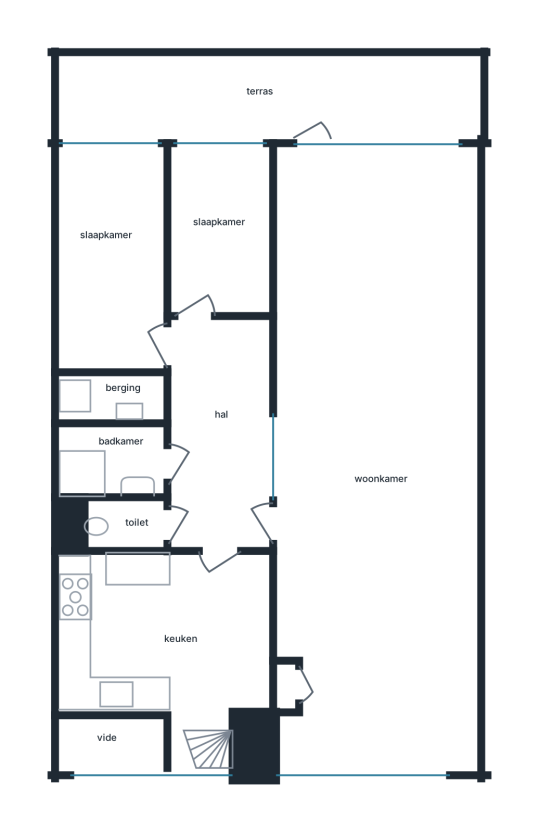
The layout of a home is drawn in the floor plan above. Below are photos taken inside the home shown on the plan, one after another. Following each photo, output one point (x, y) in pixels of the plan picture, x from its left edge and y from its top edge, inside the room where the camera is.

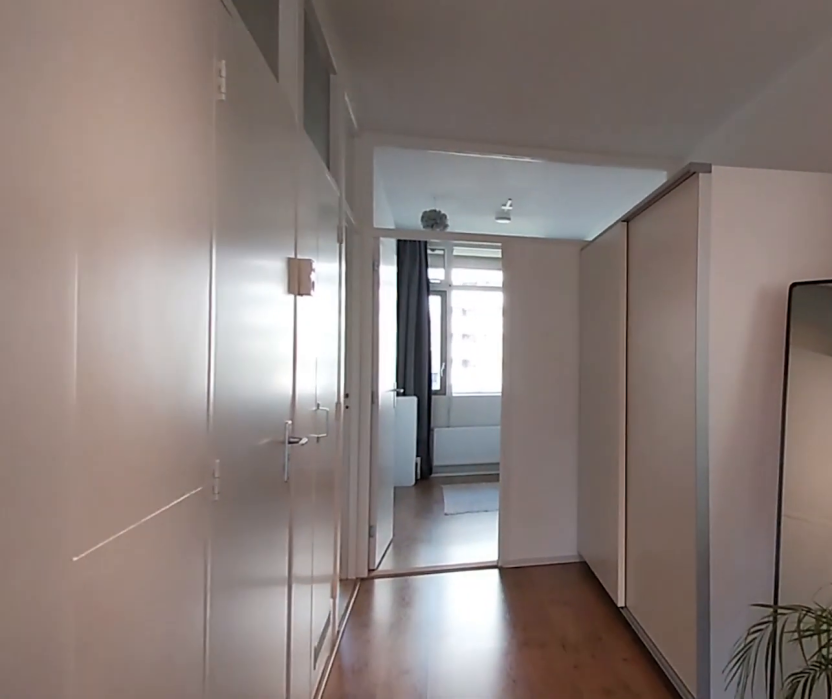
(220, 434)
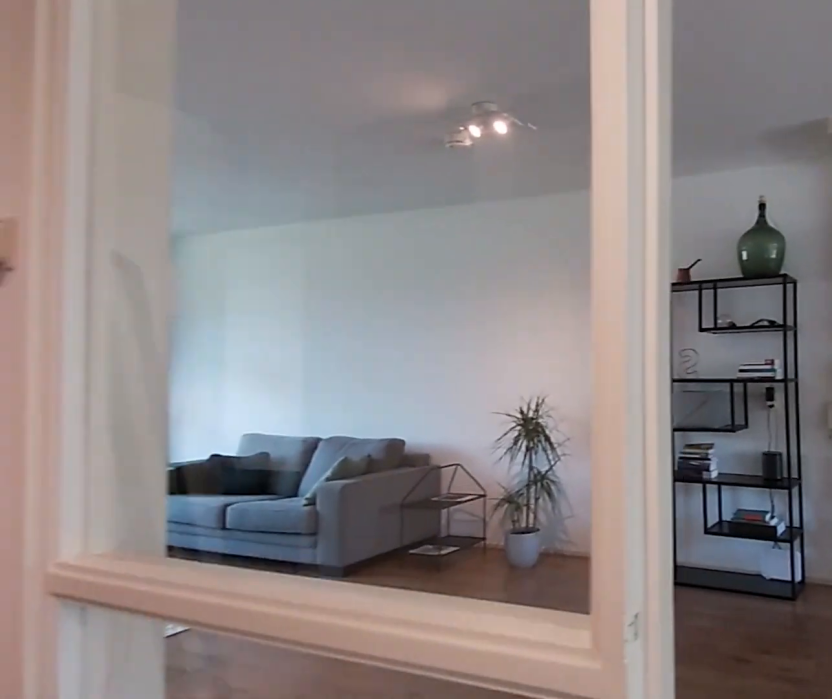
(220, 434)
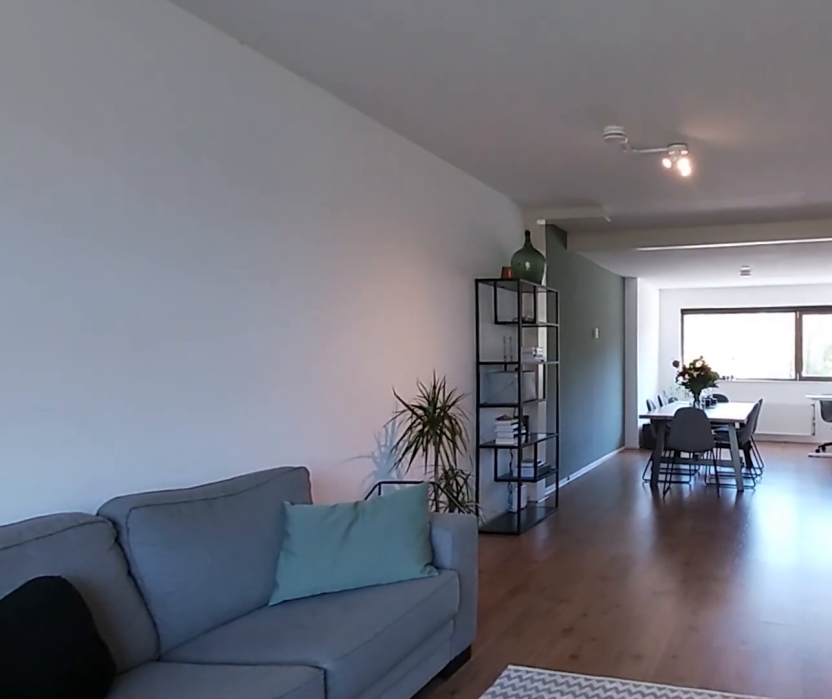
(388, 302)
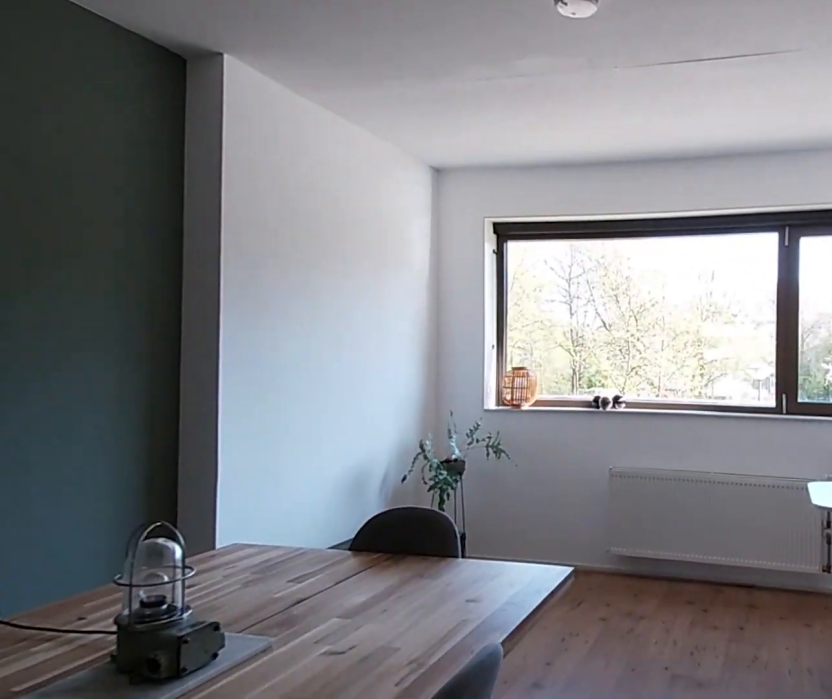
(388, 302)
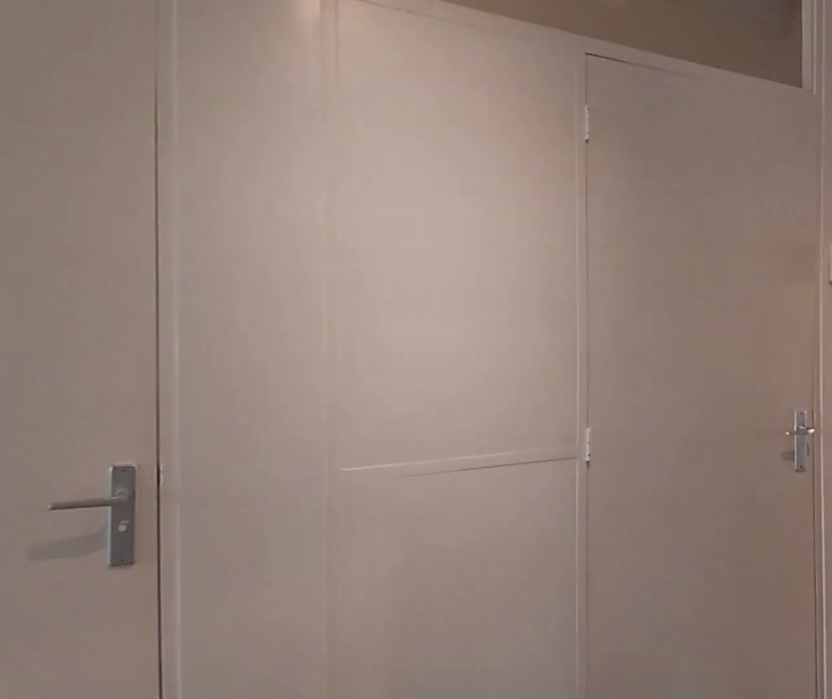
(220, 436)
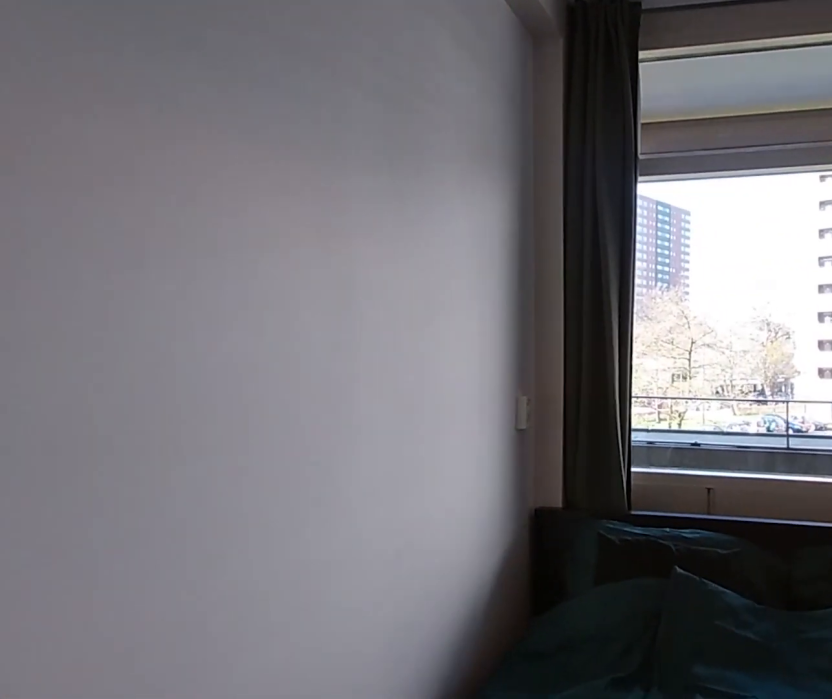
(114, 260)
